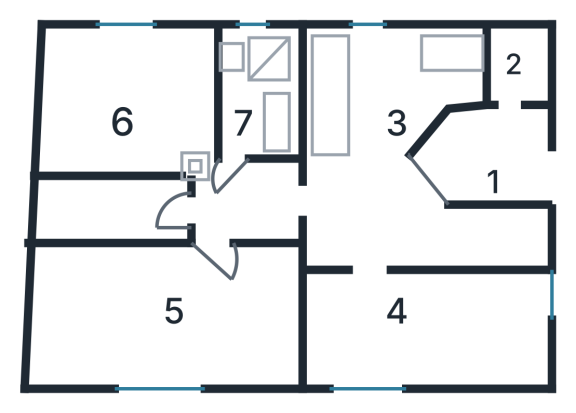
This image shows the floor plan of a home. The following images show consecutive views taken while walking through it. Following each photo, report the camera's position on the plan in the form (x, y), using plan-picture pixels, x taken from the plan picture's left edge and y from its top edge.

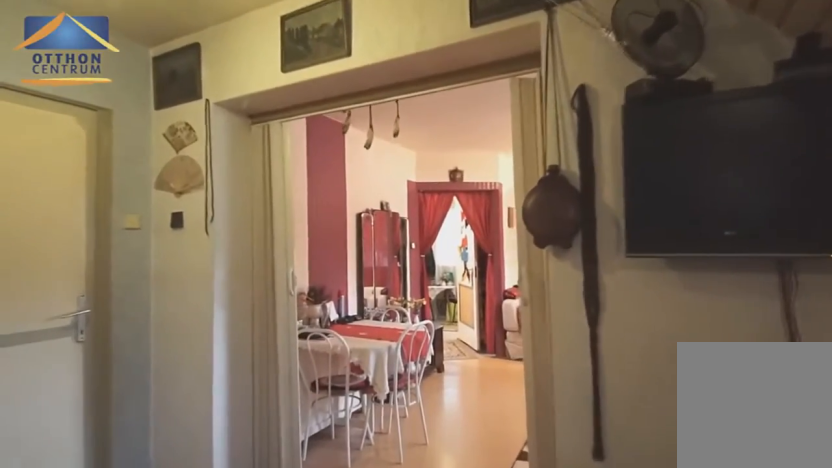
(239, 218)
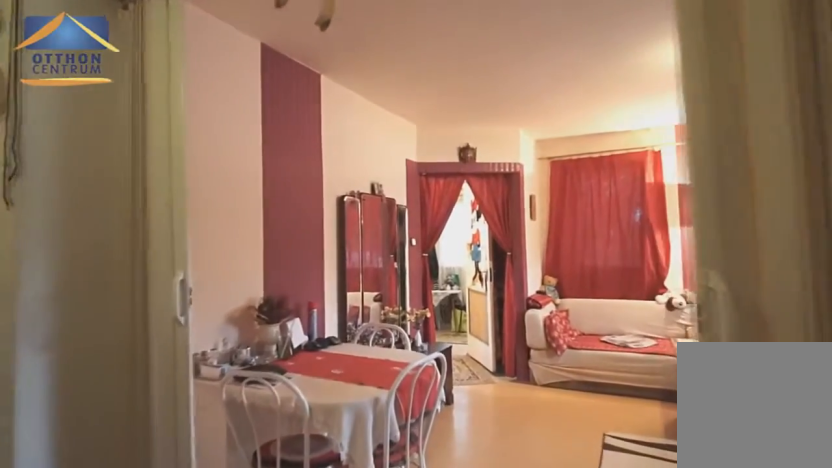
(249, 206)
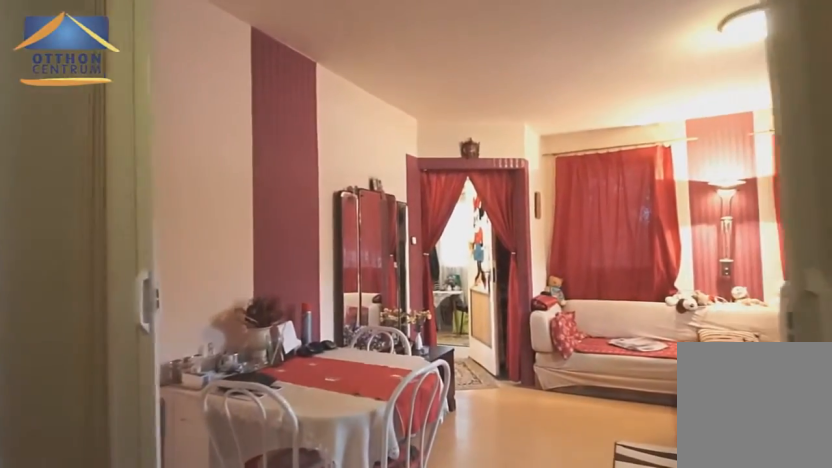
(248, 205)
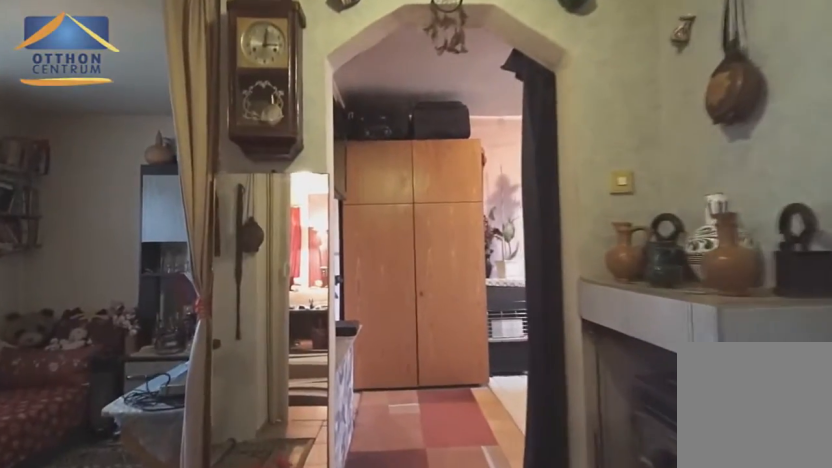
(249, 206)
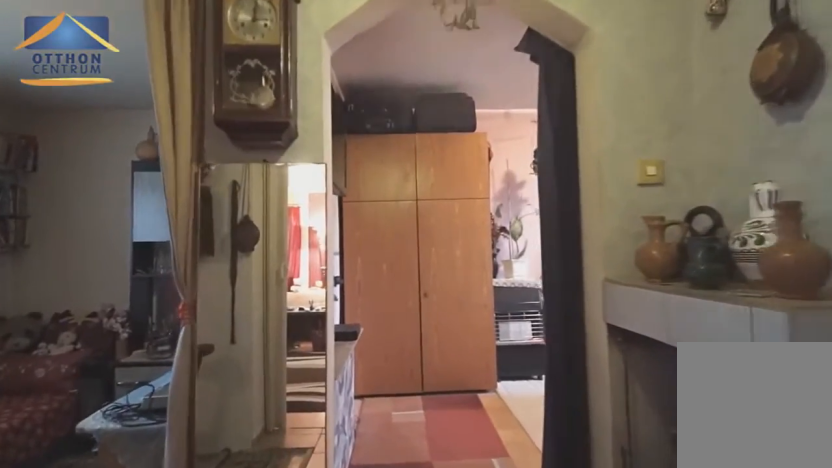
(249, 206)
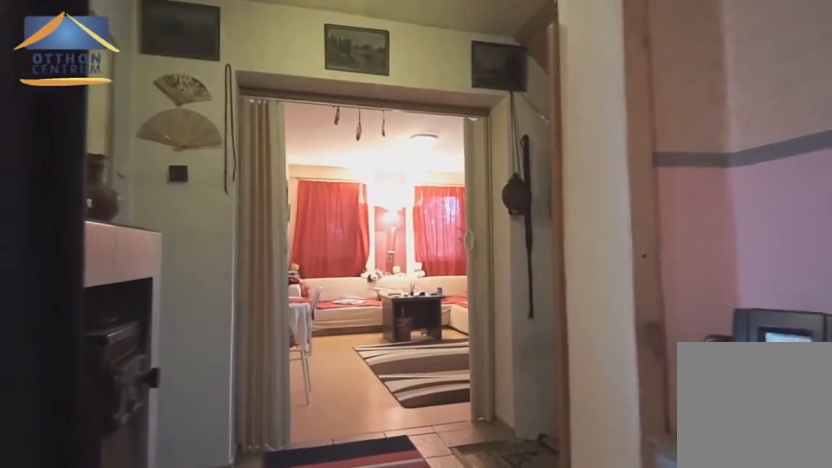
(165, 208)
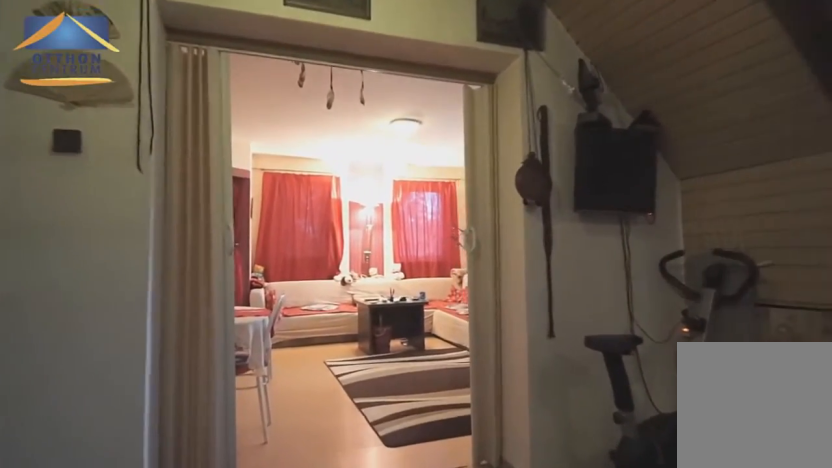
(211, 213)
